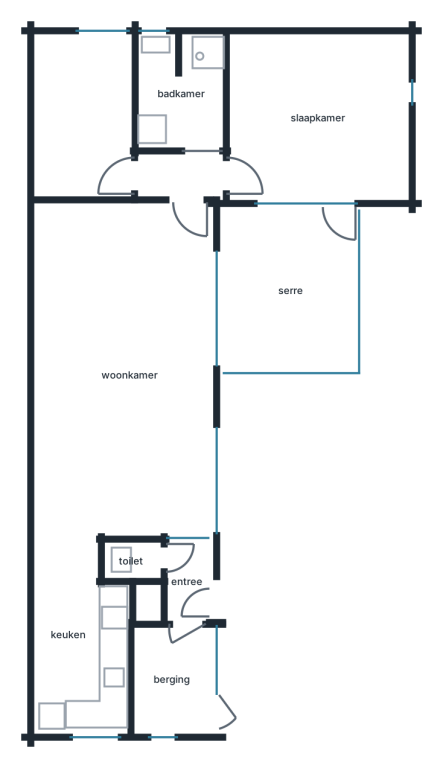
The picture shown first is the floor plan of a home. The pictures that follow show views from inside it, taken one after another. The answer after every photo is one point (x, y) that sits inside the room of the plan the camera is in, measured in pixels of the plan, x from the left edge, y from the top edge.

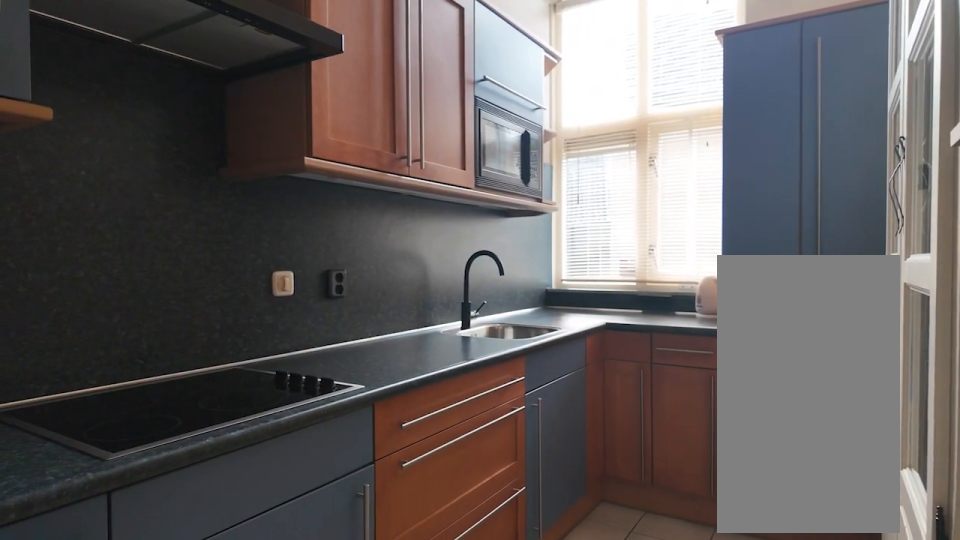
(68, 620)
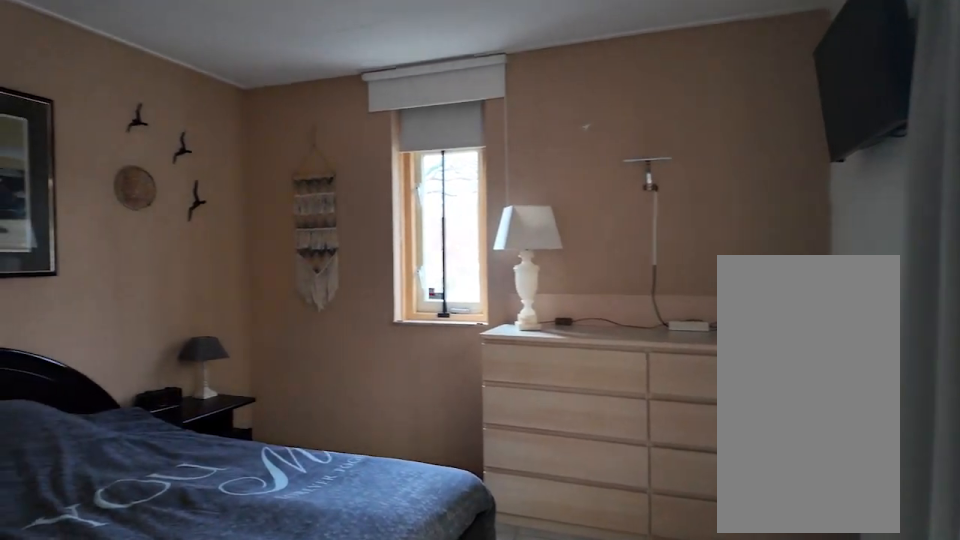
(316, 117)
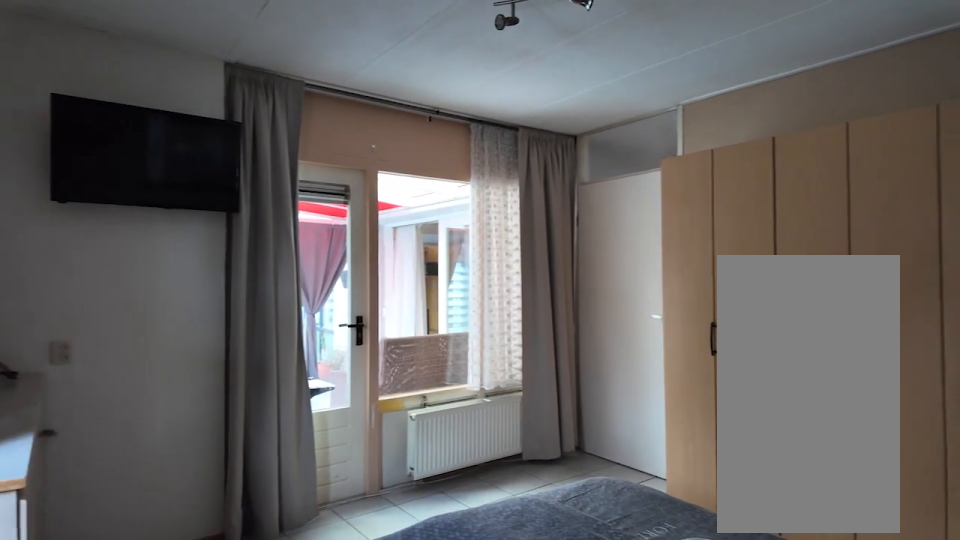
(316, 117)
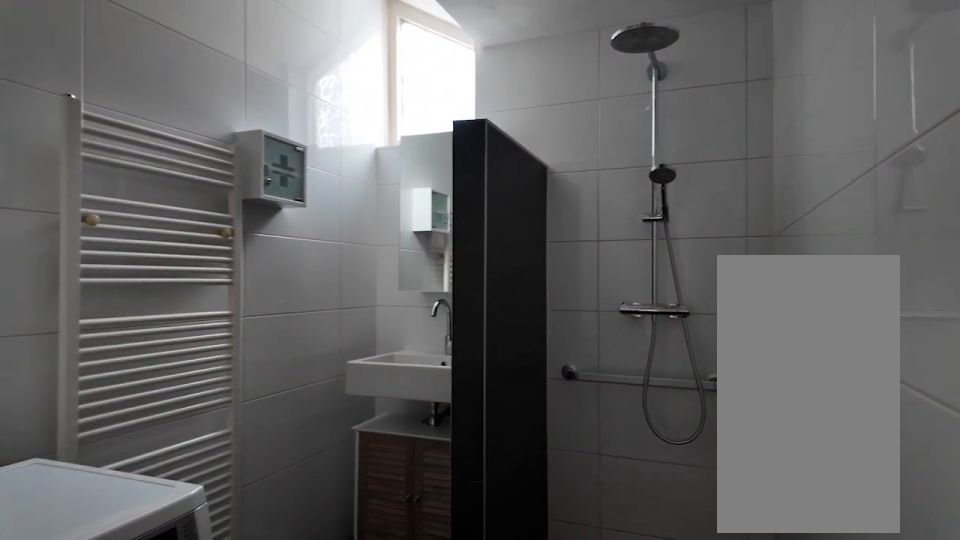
(184, 91)
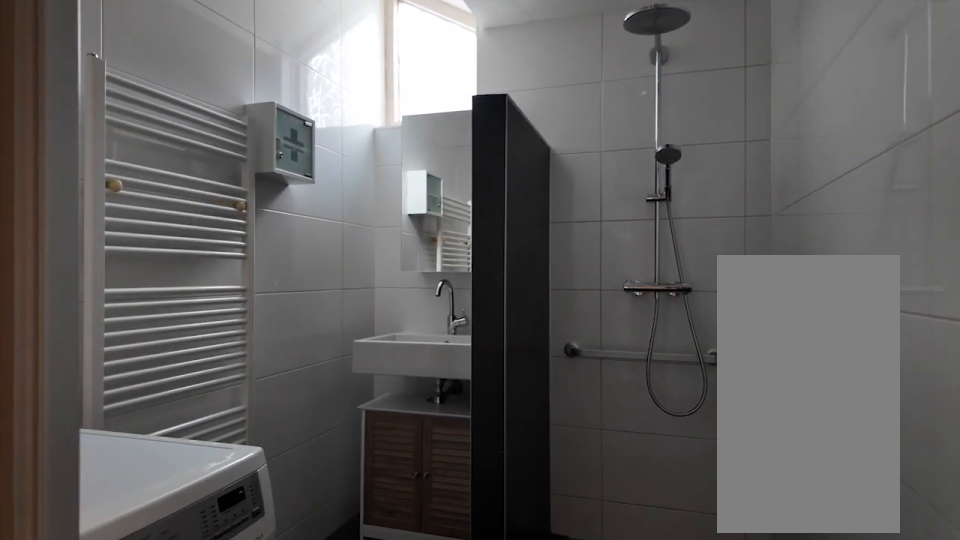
(184, 91)
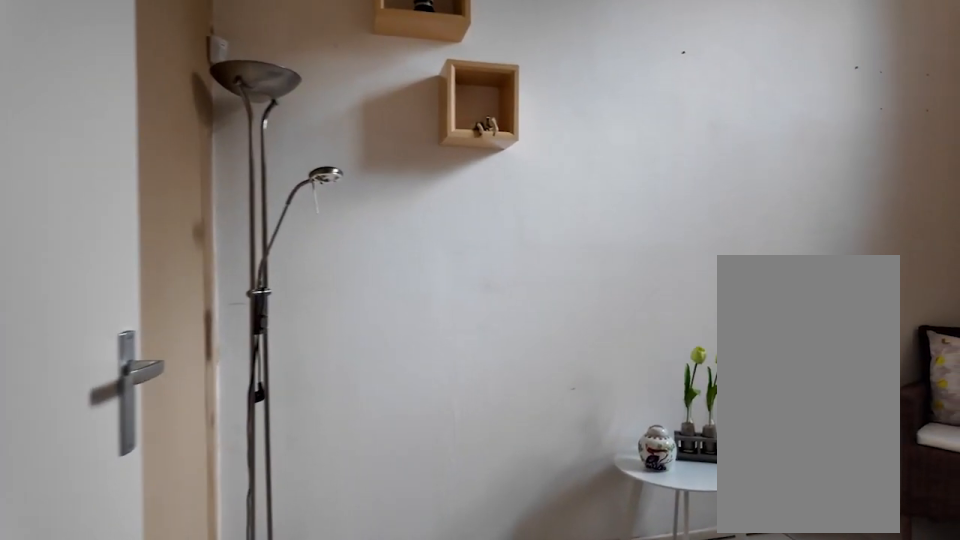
(82, 116)
